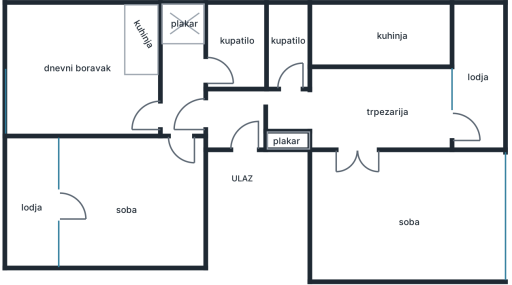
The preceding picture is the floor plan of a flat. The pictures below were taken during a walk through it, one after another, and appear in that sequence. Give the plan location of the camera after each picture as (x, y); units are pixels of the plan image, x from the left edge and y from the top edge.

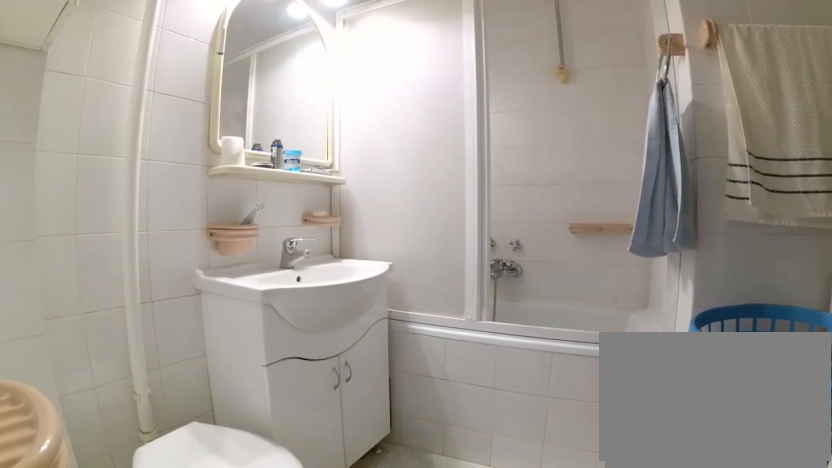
(207, 78)
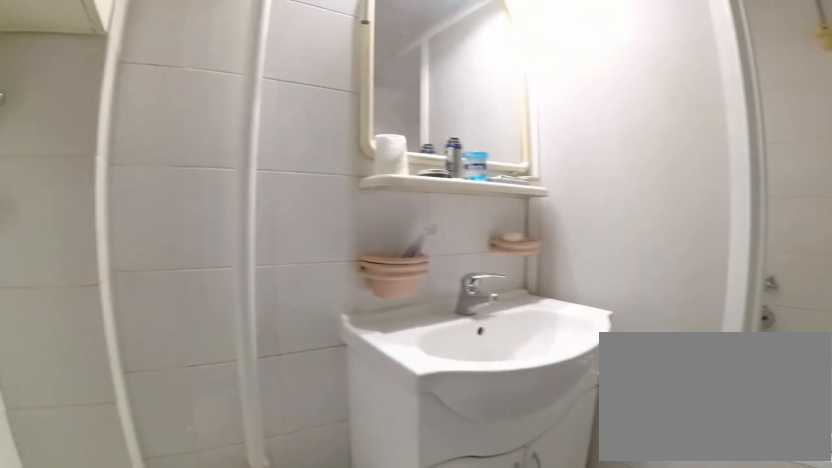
(232, 77)
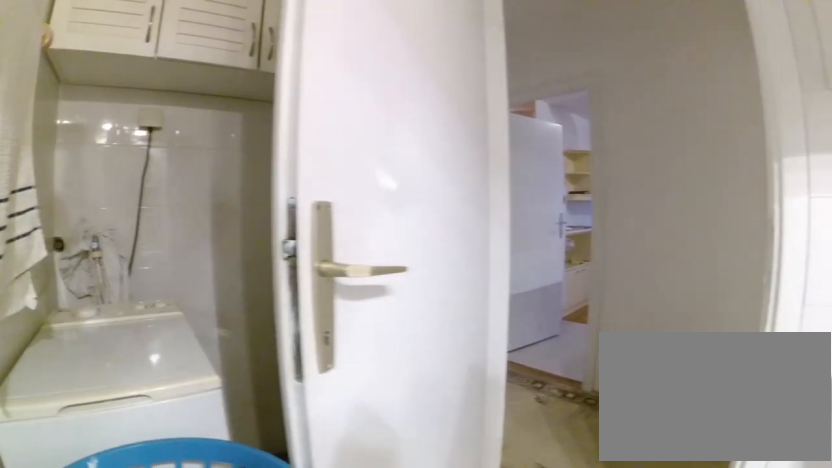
(254, 58)
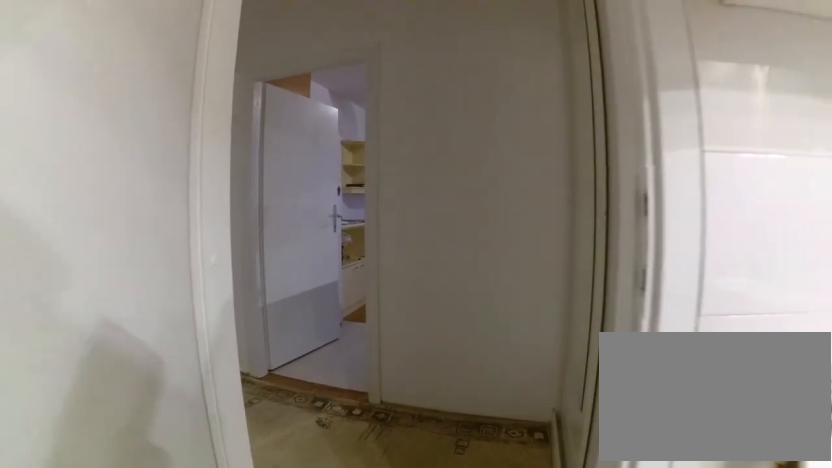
(227, 59)
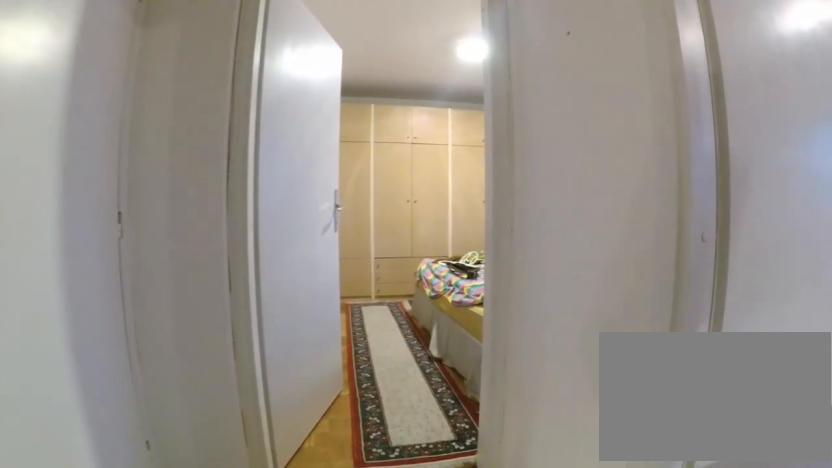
(186, 72)
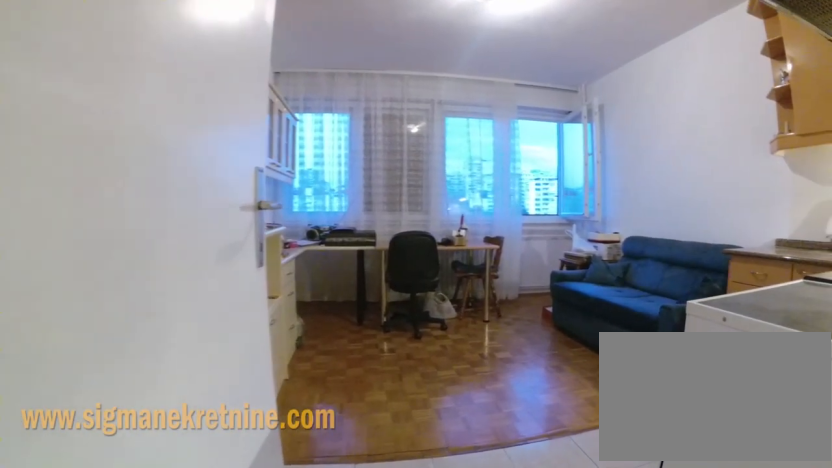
(181, 118)
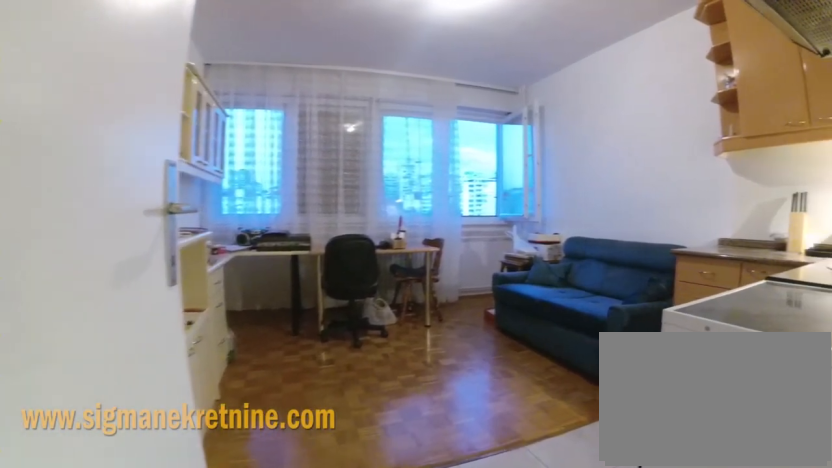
(179, 120)
